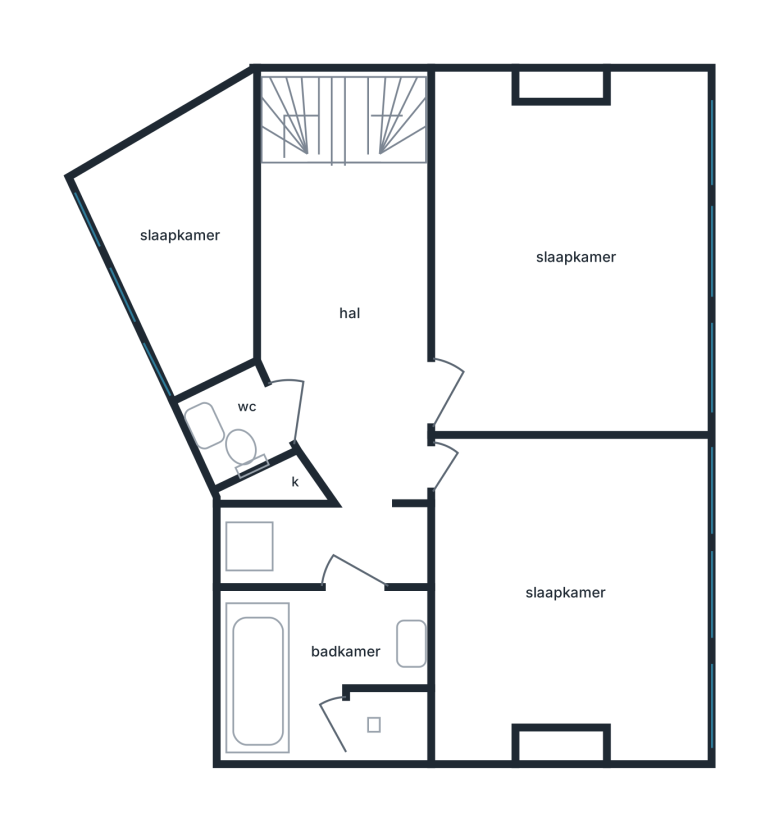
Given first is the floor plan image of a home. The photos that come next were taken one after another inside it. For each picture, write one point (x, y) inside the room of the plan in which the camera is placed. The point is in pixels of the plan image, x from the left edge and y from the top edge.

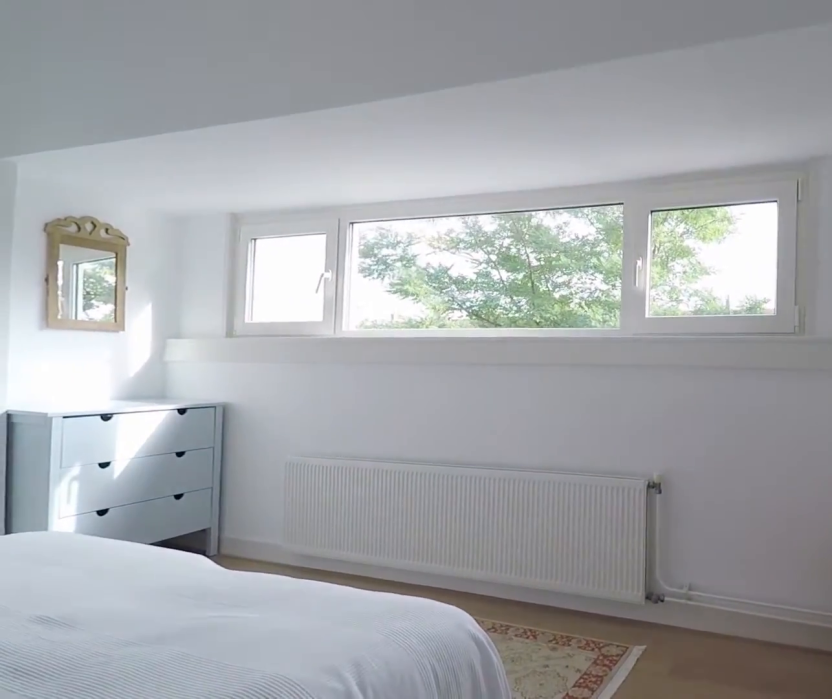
(569, 257)
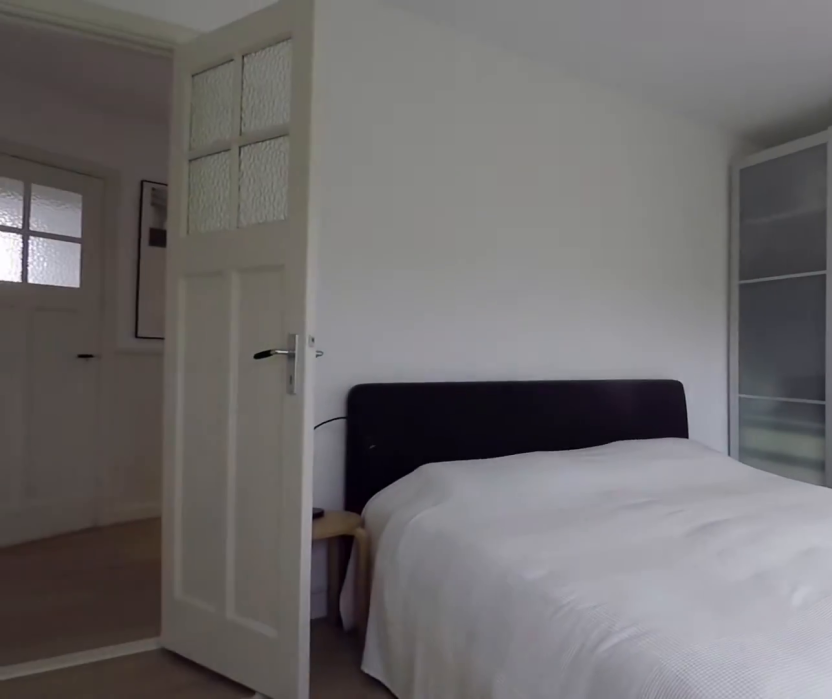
(569, 257)
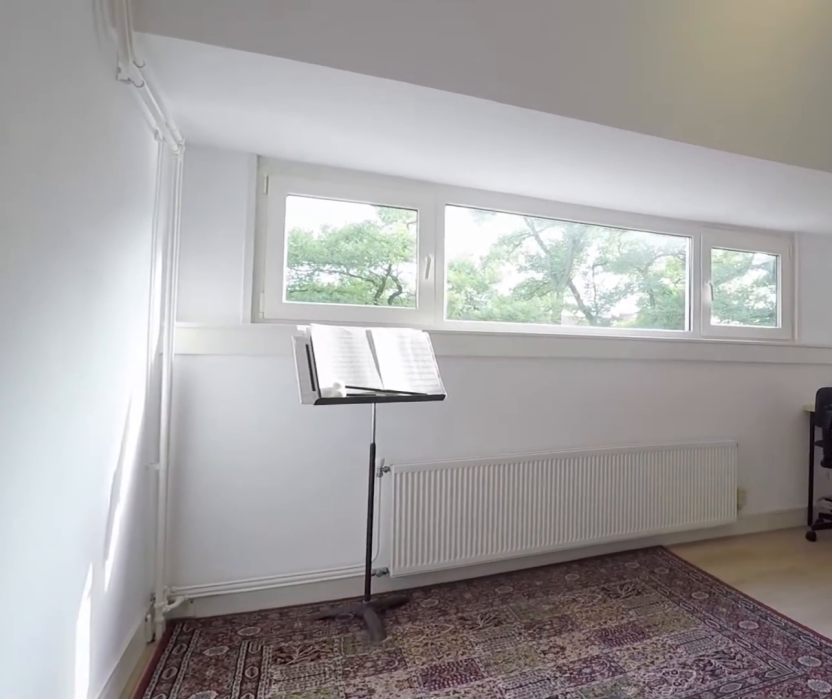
(569, 592)
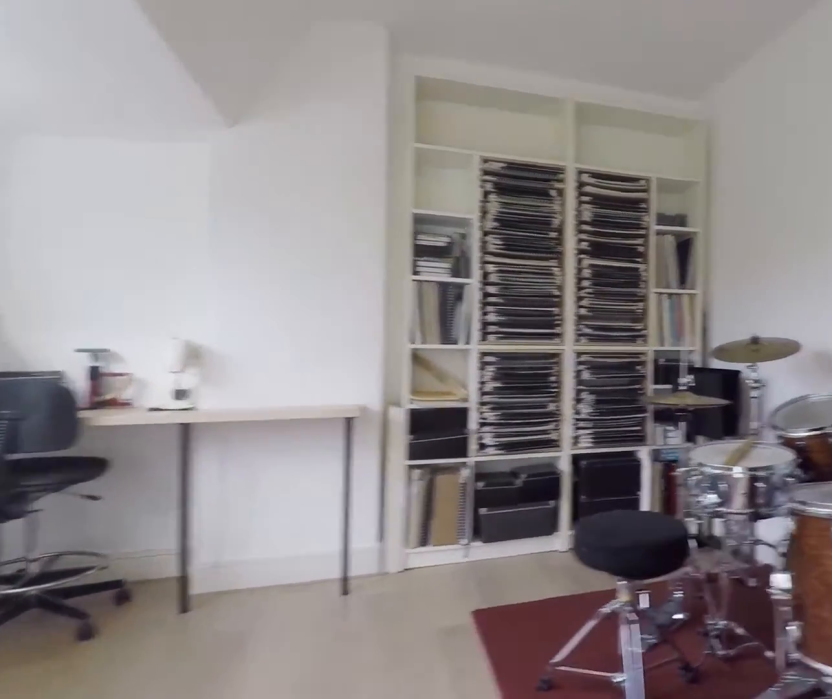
(569, 592)
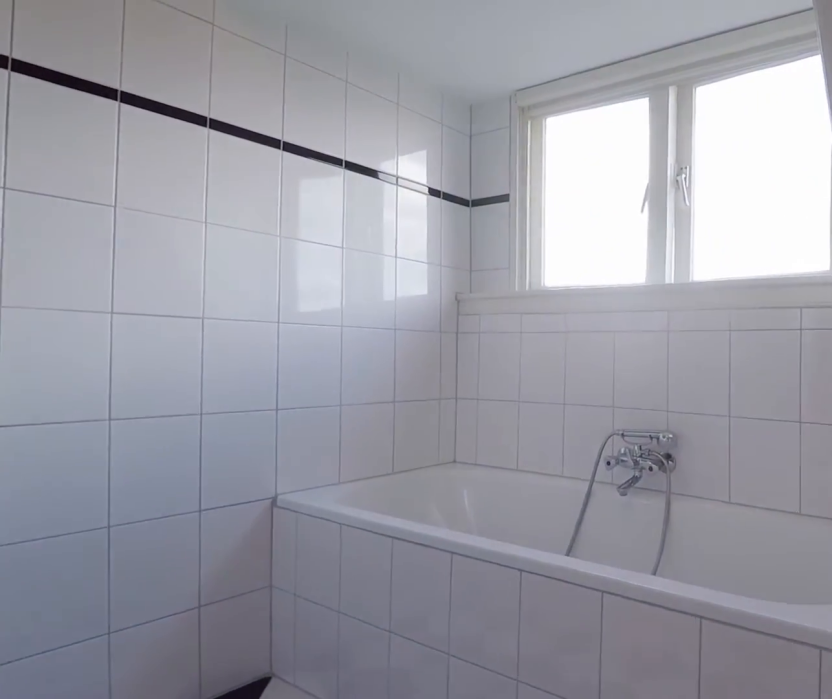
(329, 660)
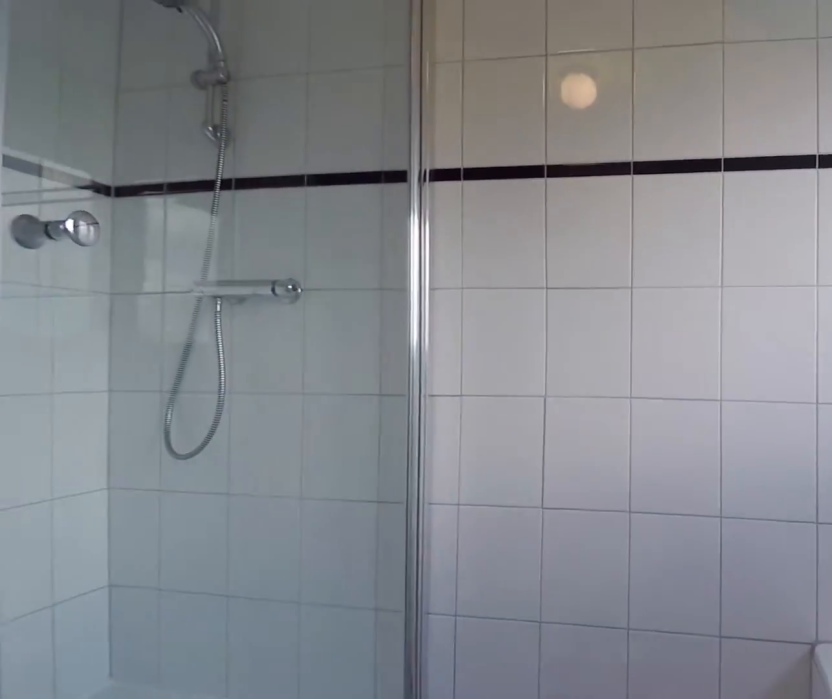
(329, 660)
